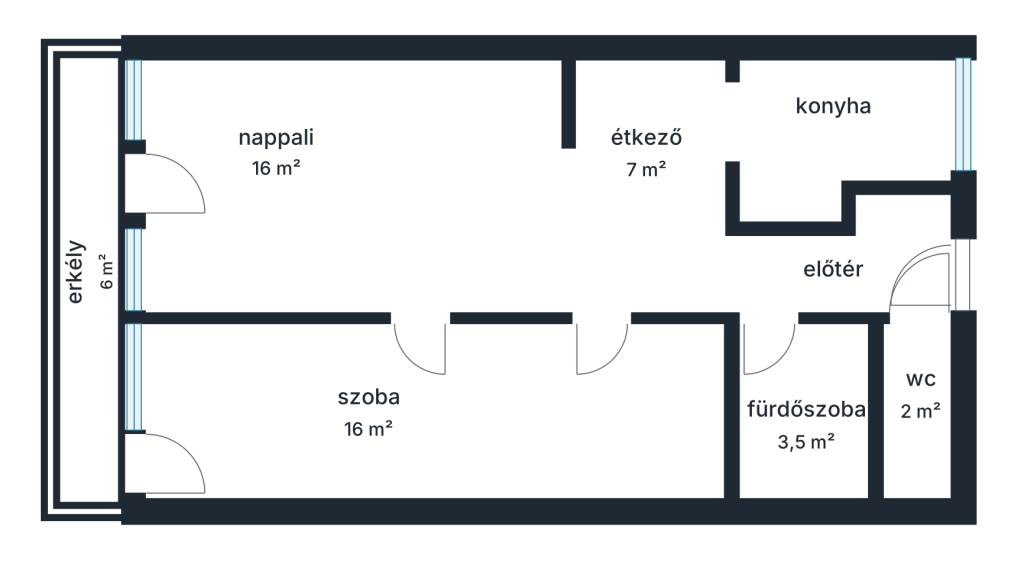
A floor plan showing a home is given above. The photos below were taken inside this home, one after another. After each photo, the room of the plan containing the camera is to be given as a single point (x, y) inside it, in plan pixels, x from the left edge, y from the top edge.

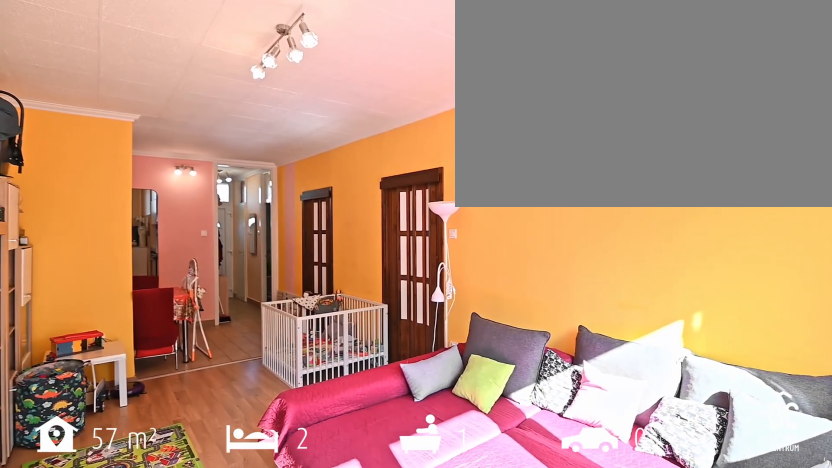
(380, 193)
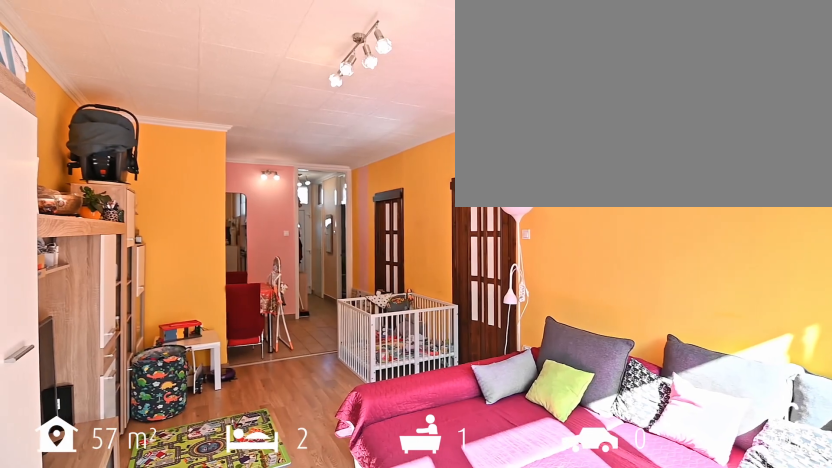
(380, 193)
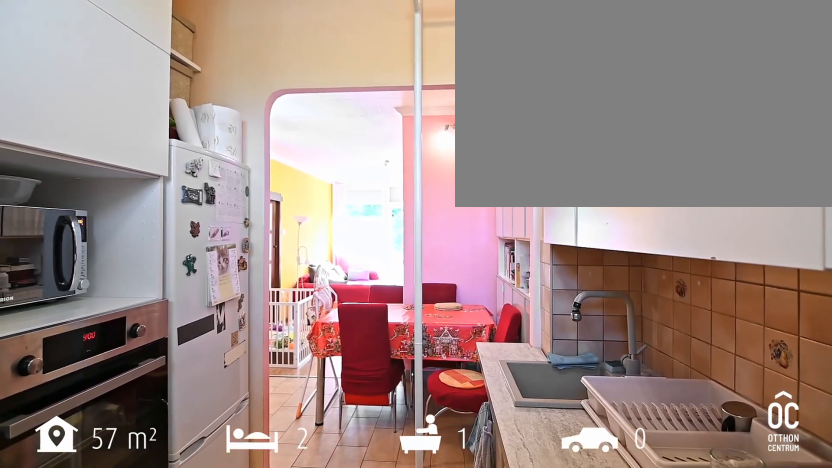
(836, 127)
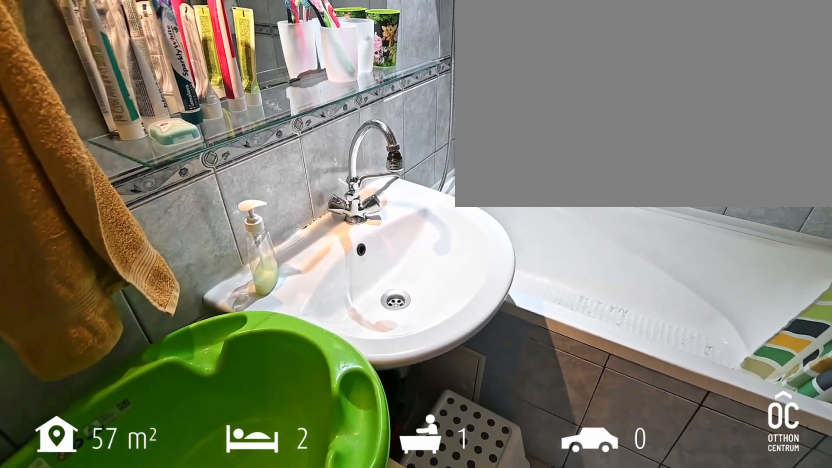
(802, 415)
